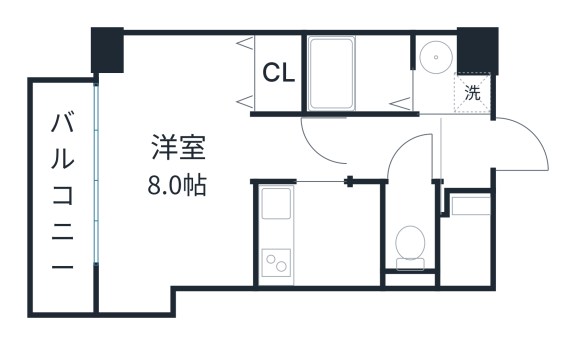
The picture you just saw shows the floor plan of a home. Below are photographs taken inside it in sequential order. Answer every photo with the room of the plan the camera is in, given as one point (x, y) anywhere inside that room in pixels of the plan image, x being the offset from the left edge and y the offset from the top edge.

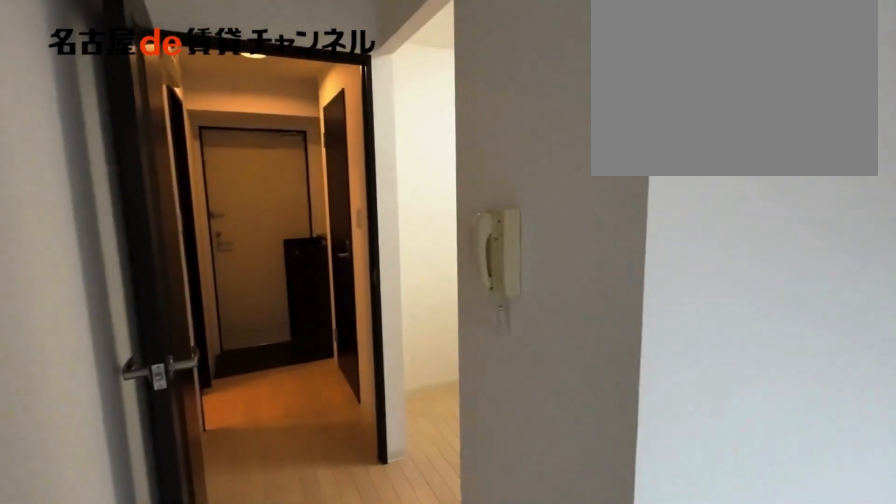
(299, 148)
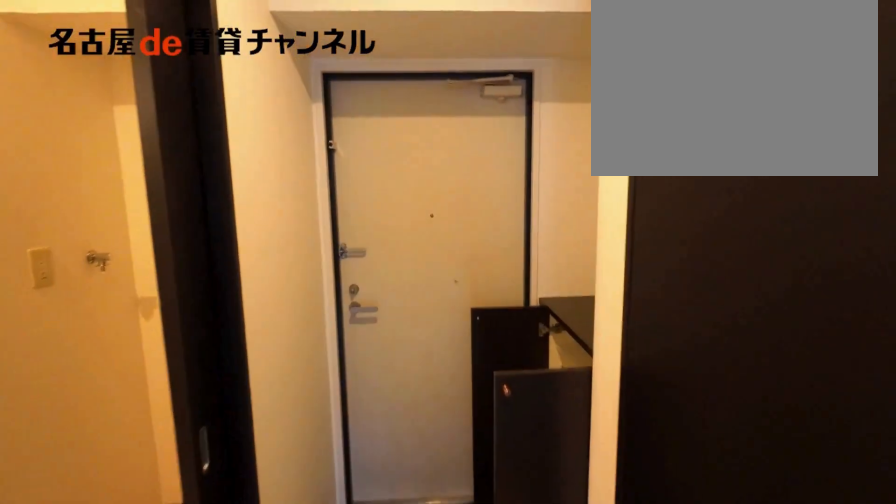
(397, 148)
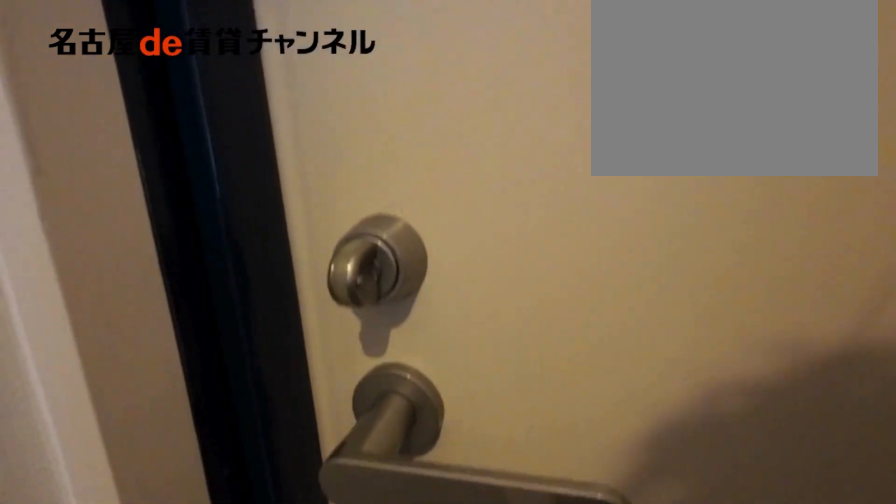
(464, 156)
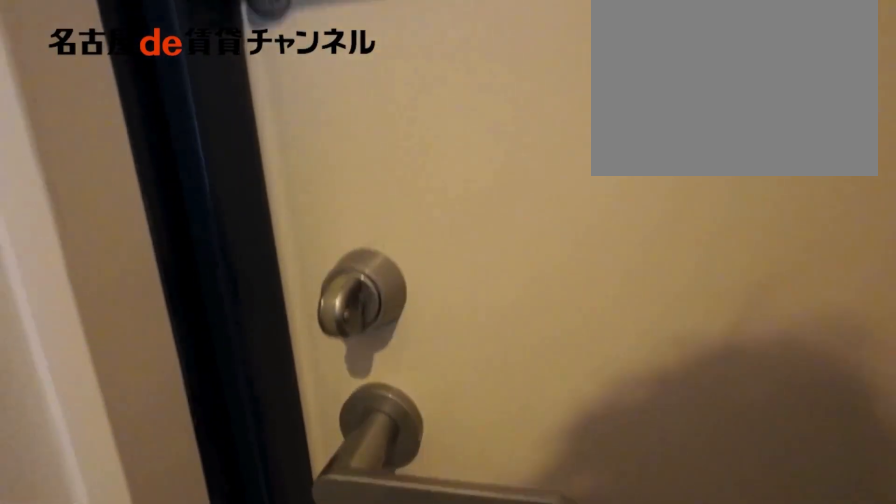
(464, 156)
